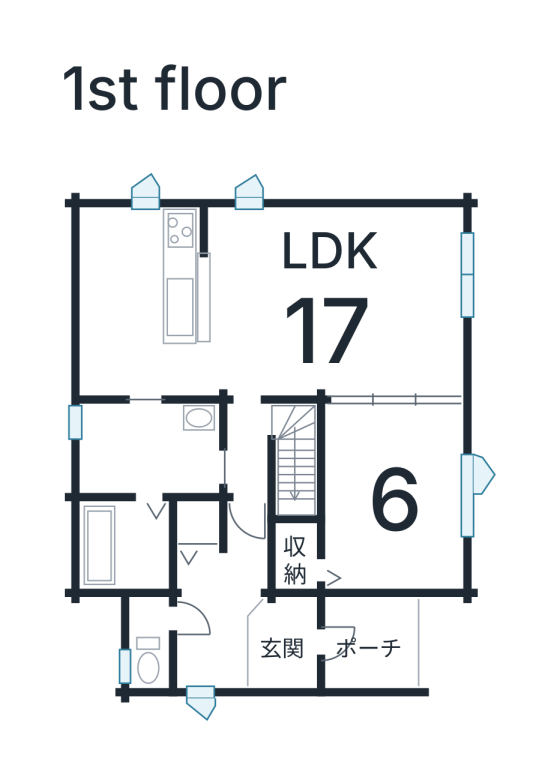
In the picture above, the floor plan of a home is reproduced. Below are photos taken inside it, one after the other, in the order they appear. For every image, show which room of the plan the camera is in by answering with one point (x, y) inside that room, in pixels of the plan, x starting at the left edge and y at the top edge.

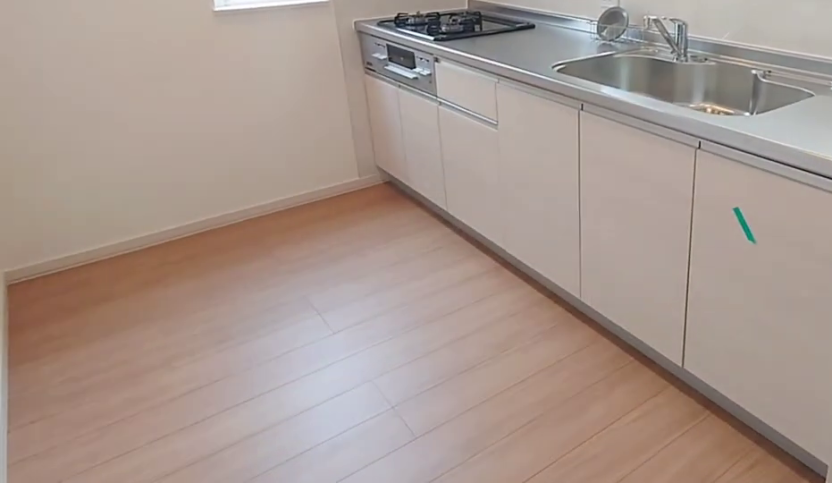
(126, 306)
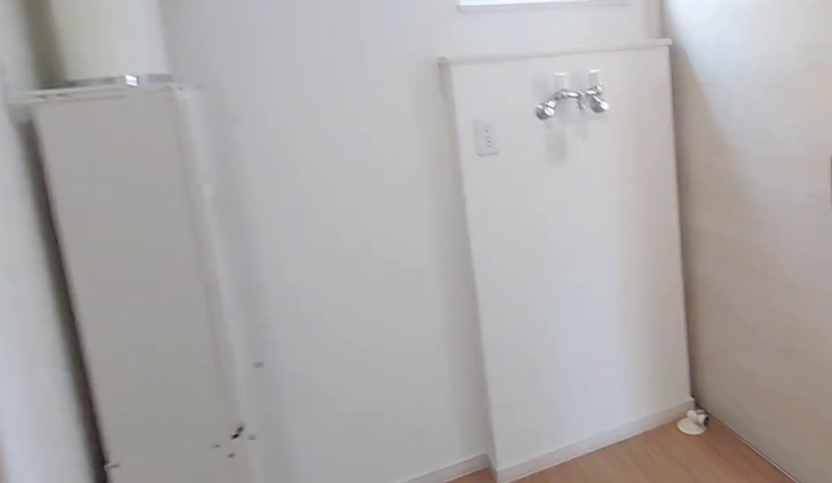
(144, 446)
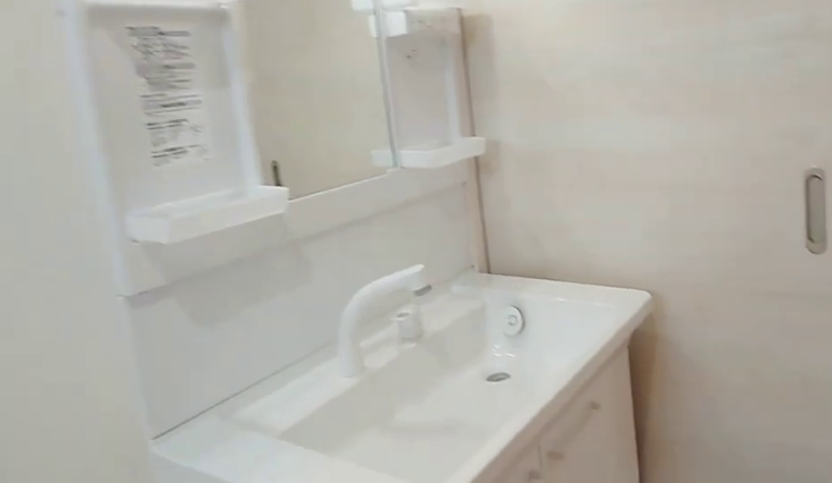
(144, 446)
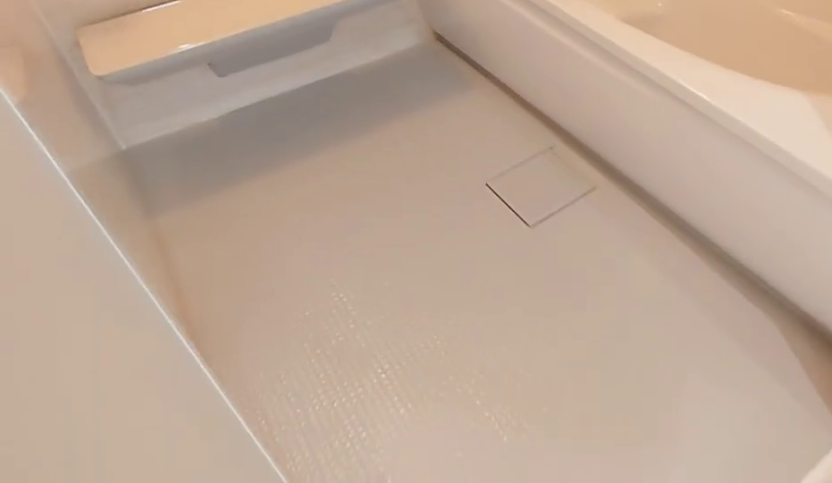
(128, 545)
